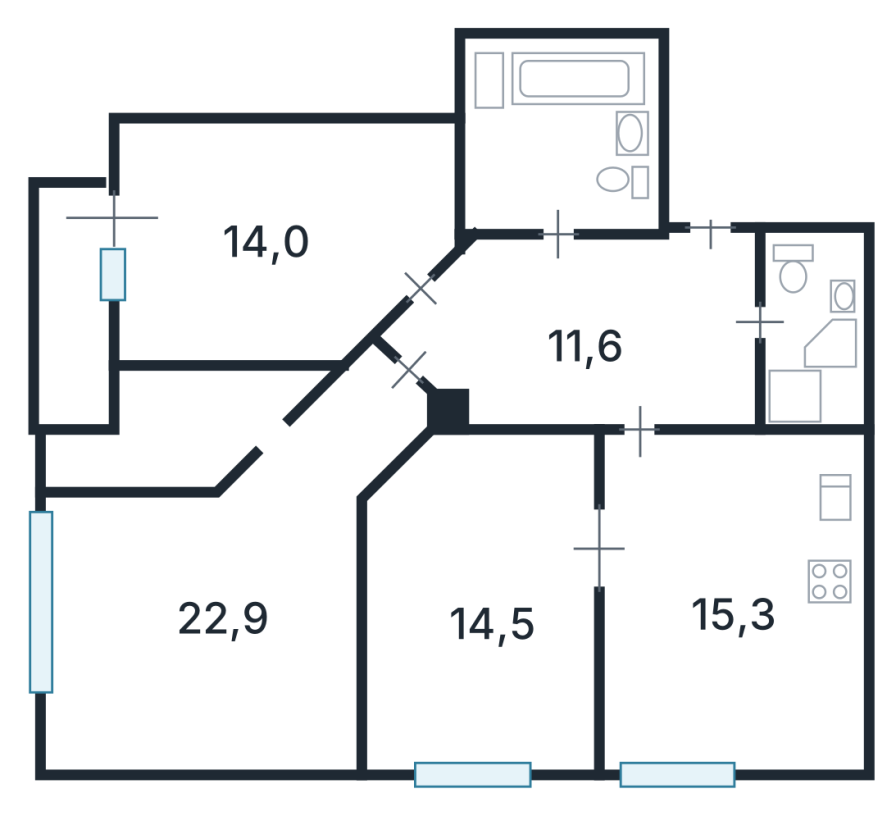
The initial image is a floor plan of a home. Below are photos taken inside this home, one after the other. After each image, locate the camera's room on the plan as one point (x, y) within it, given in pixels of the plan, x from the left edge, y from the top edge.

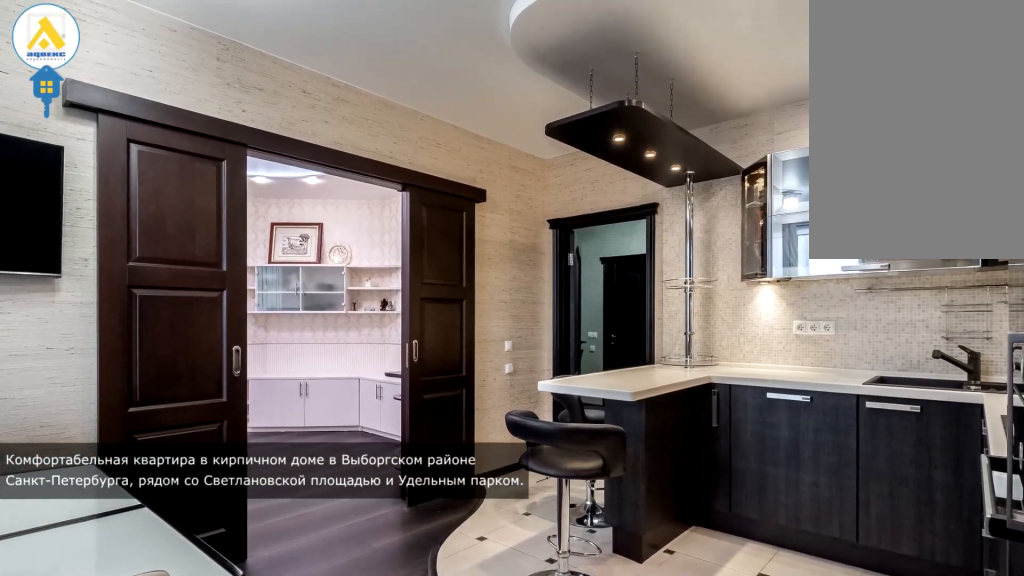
(758, 596)
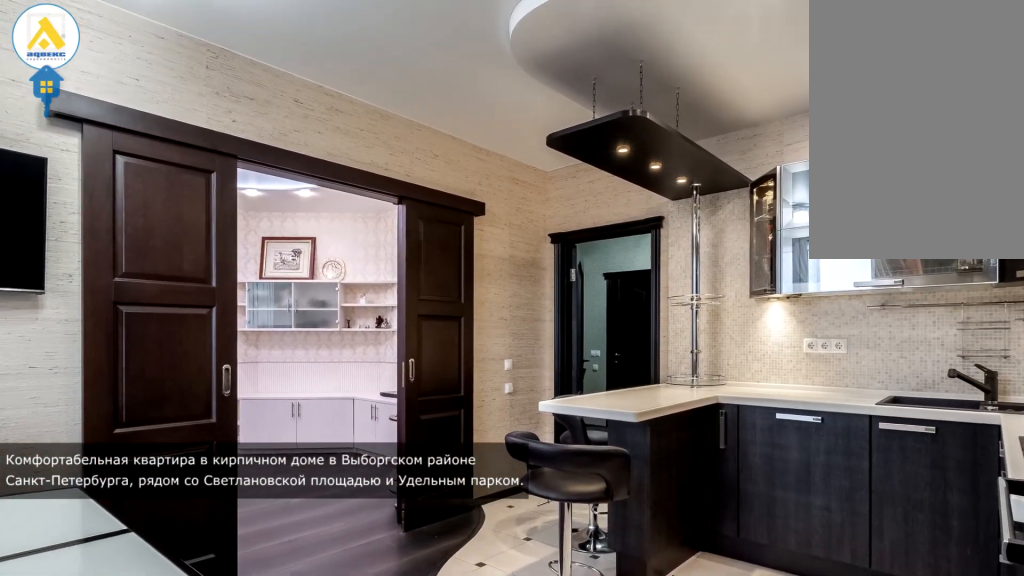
(735, 594)
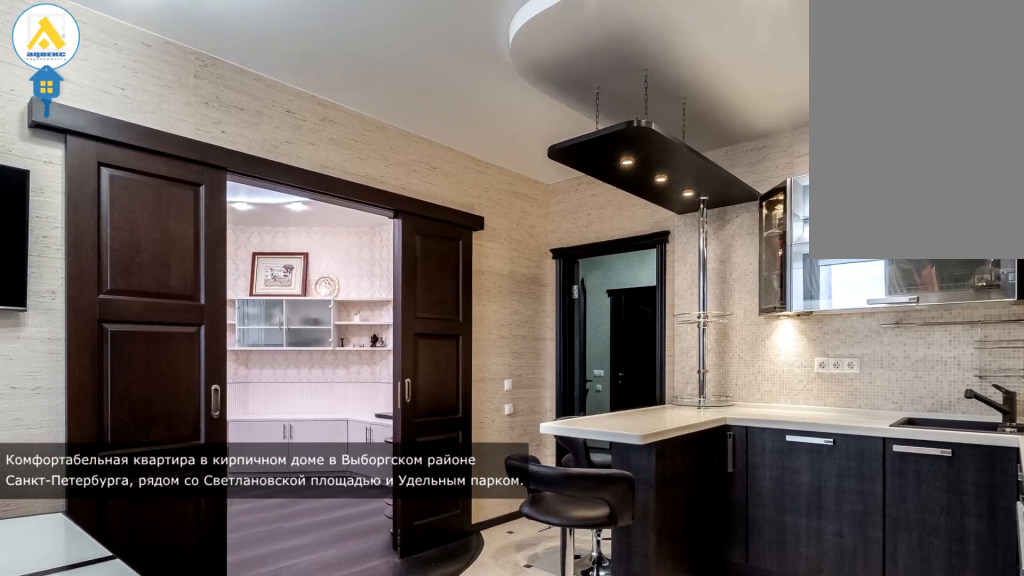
(733, 595)
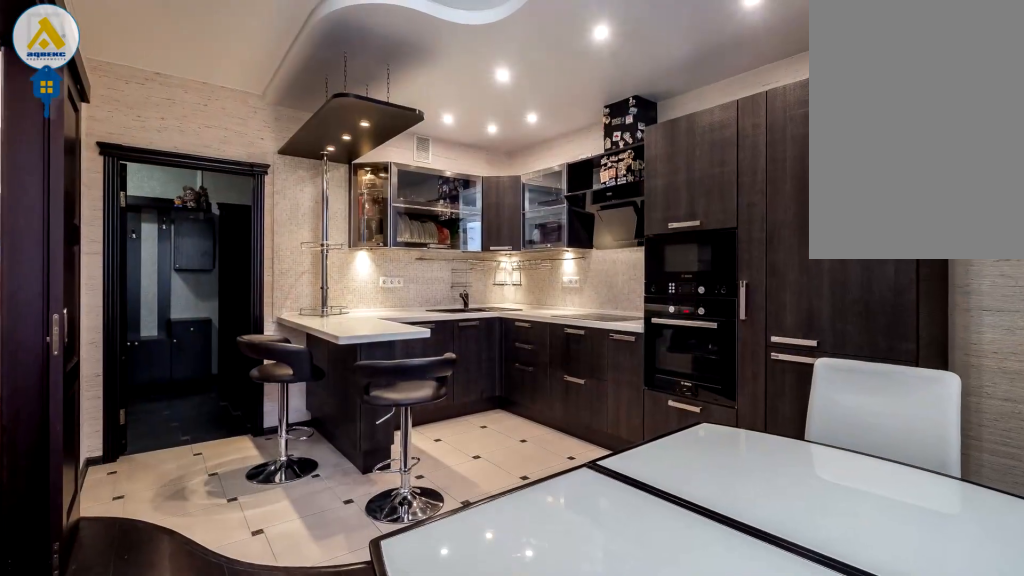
(739, 612)
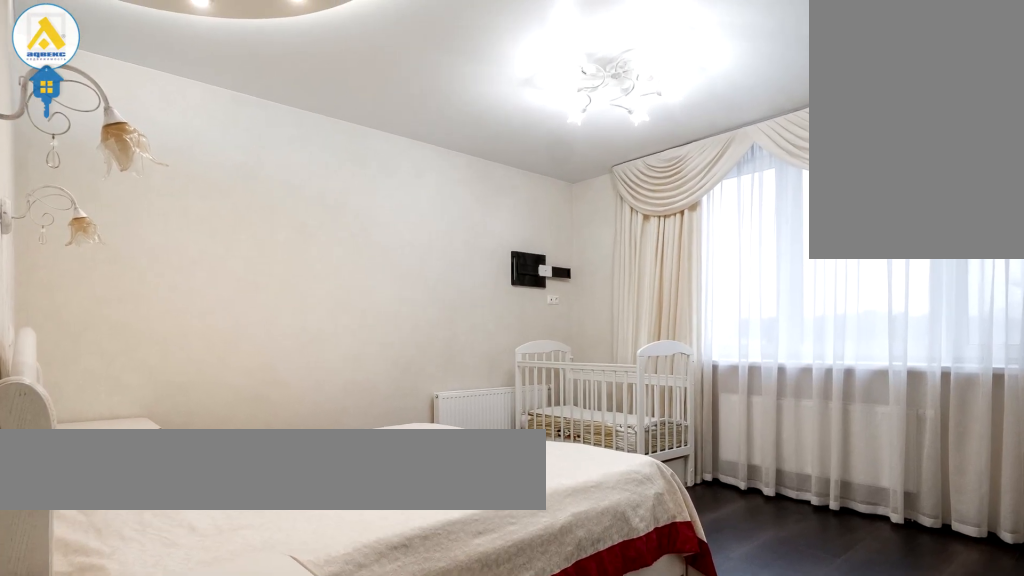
(202, 561)
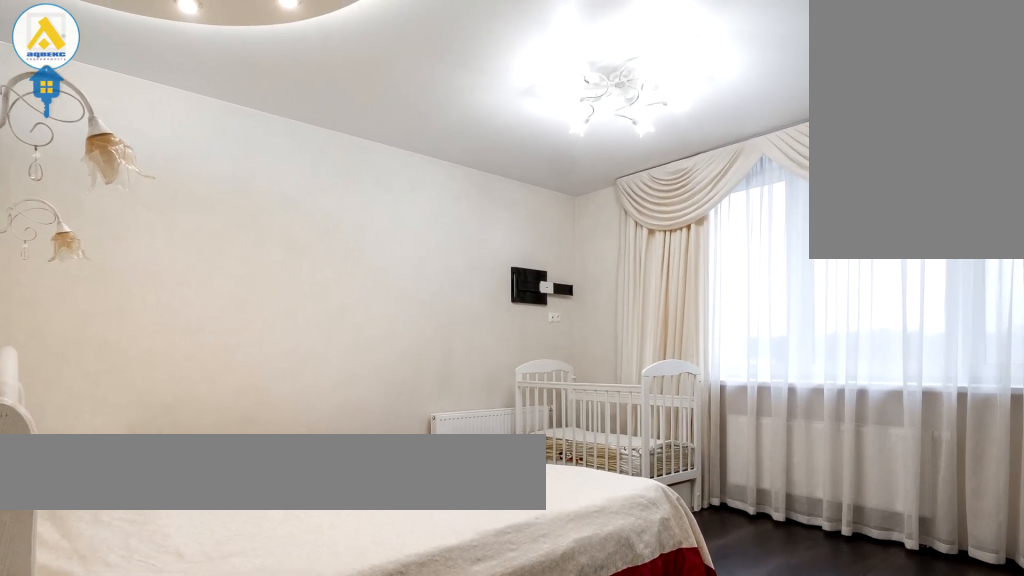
(208, 601)
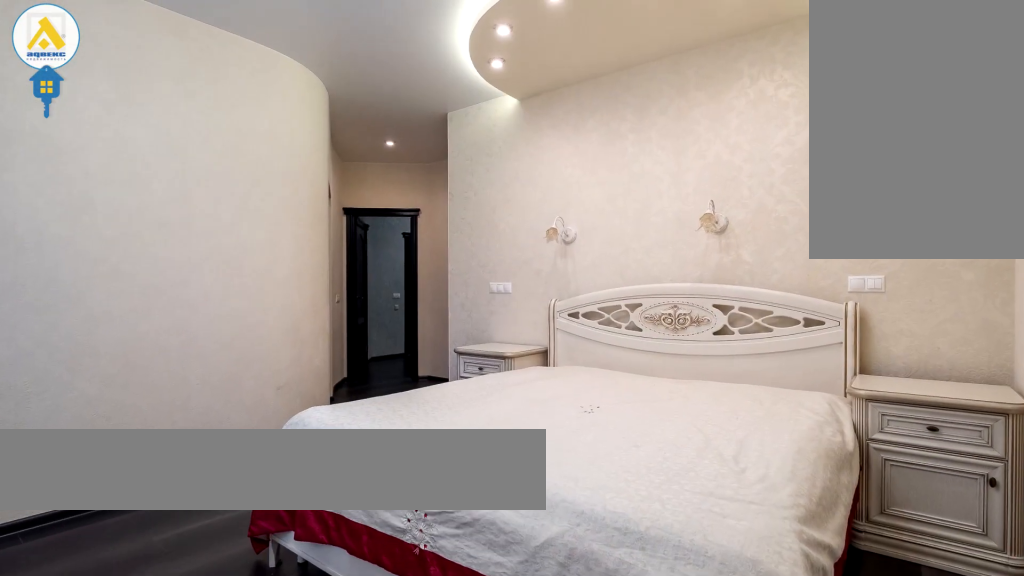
(211, 626)
